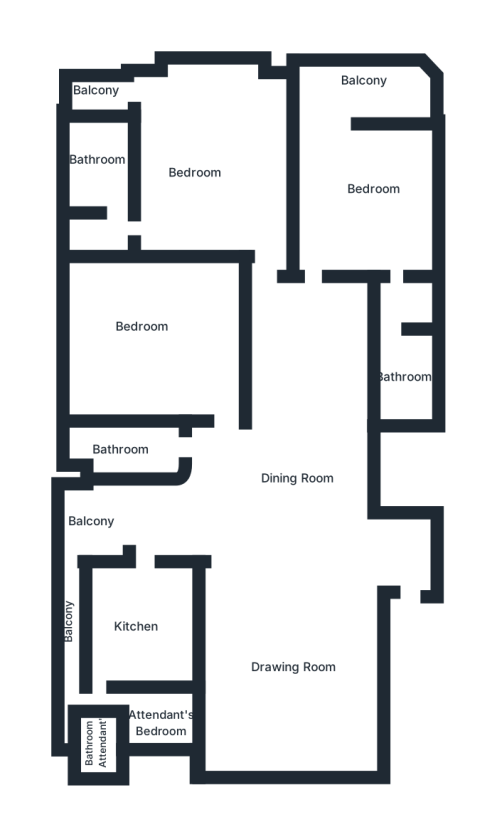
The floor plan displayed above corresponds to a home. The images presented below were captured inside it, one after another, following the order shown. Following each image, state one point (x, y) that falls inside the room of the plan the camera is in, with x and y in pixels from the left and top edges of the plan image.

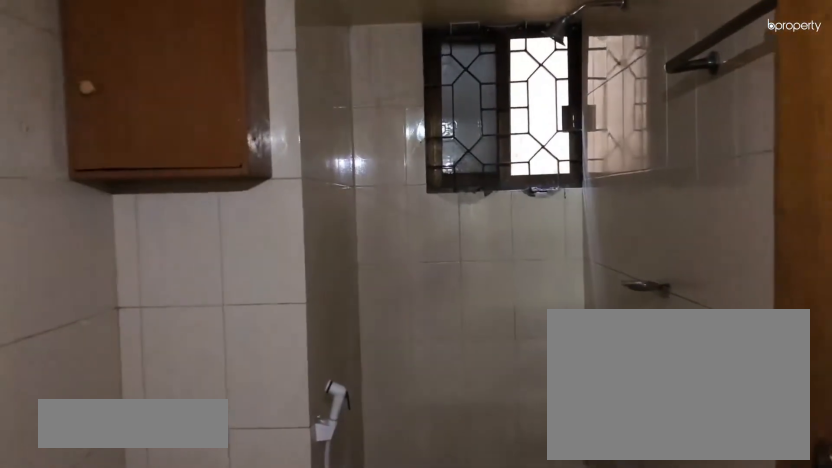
(122, 451)
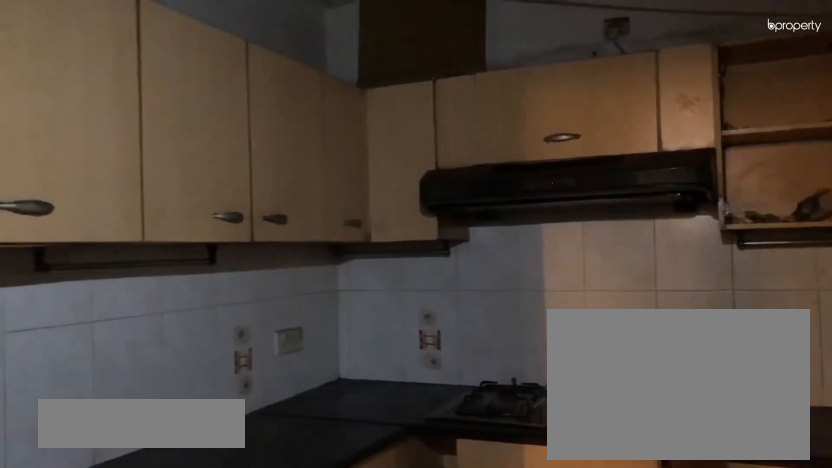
(139, 627)
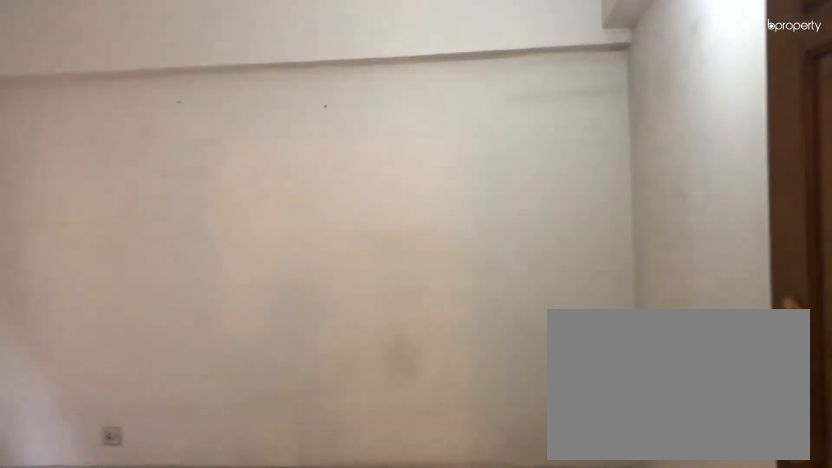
(150, 344)
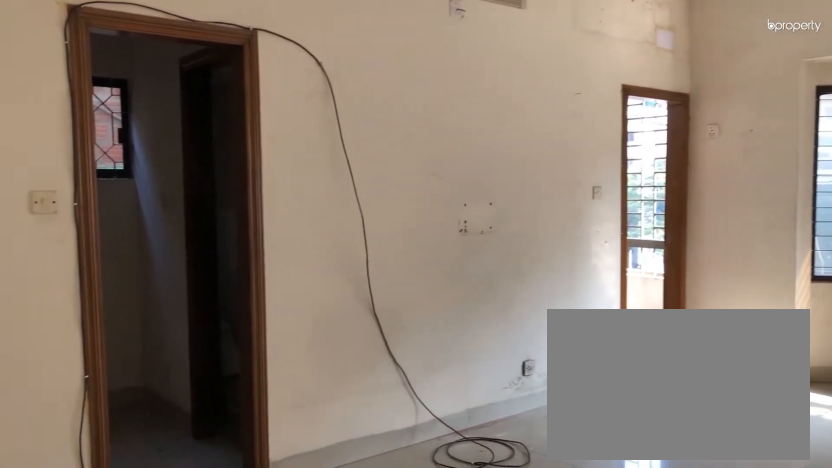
(169, 116)
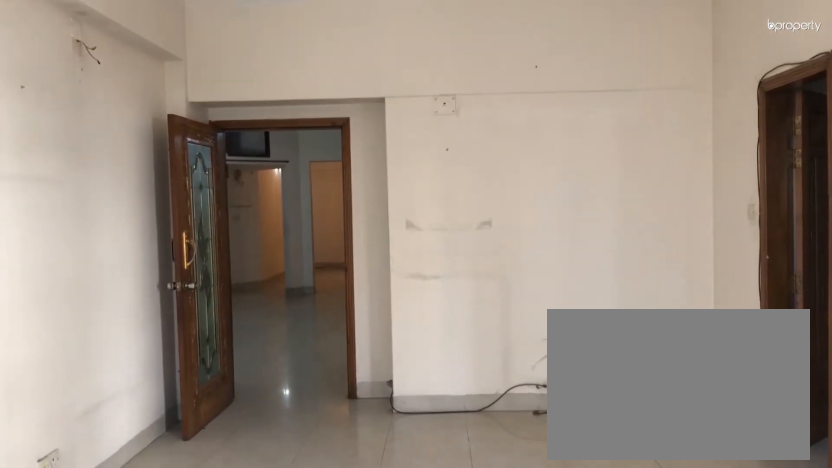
(169, 116)
